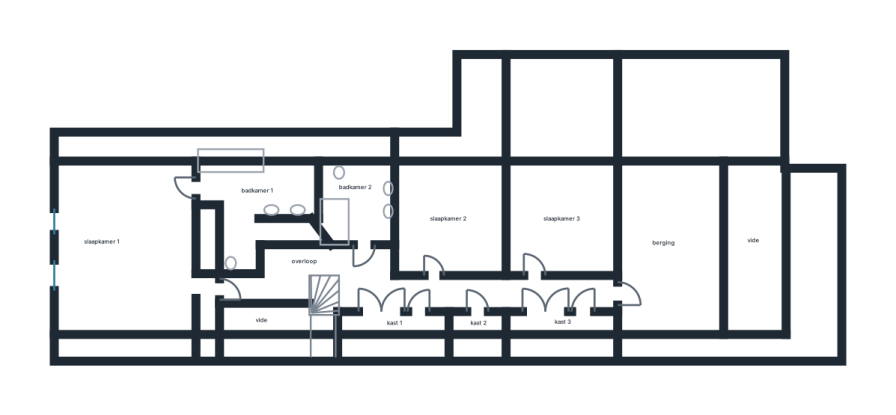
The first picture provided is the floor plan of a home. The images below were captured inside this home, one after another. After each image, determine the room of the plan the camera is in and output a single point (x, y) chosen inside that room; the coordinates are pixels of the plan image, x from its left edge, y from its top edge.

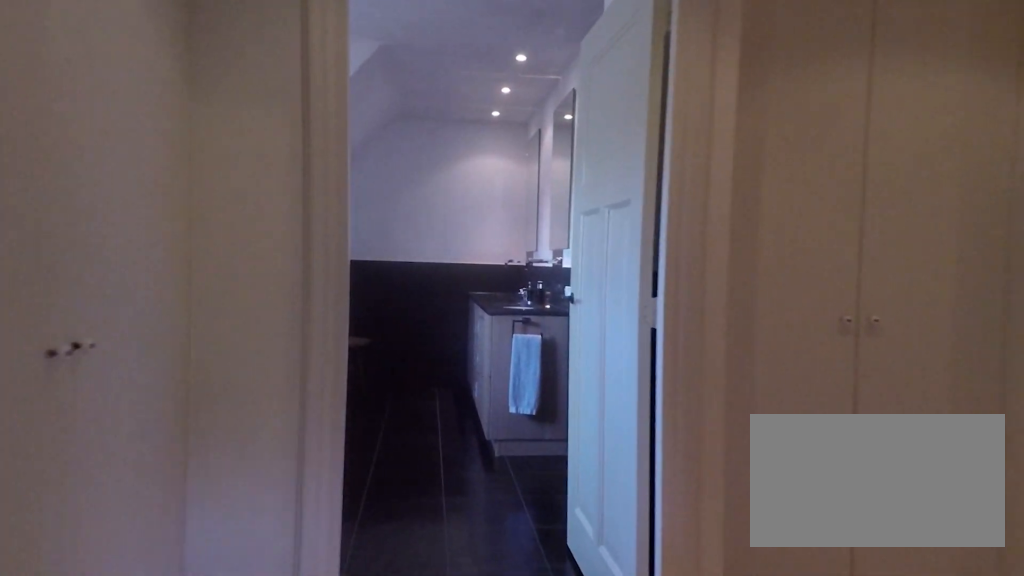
(133, 250)
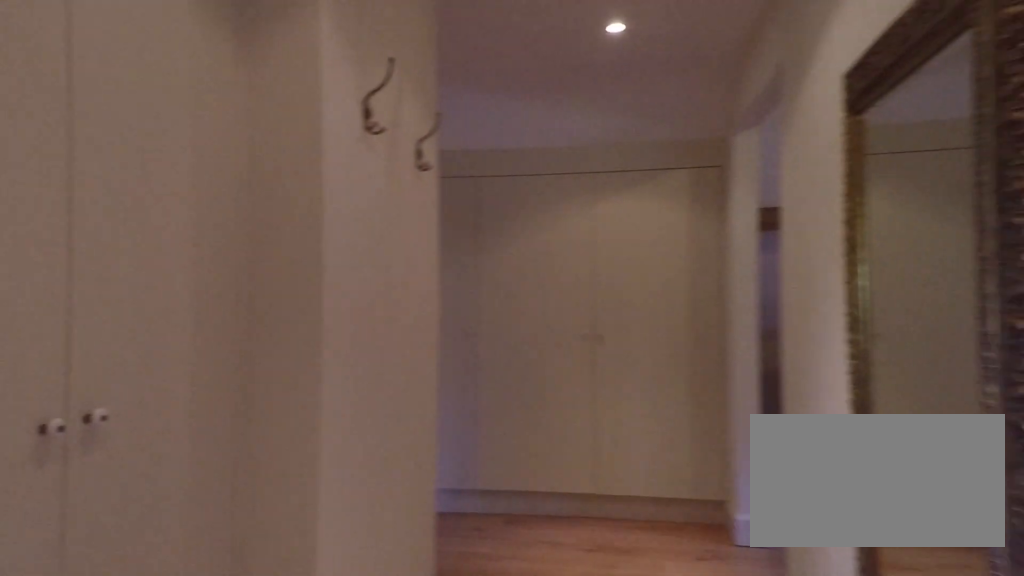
(133, 250)
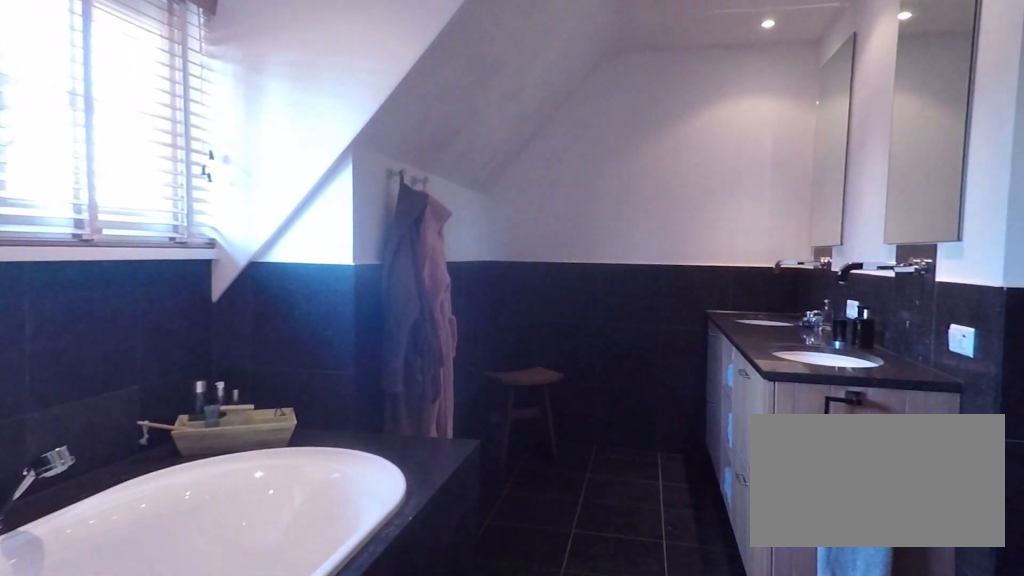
(258, 199)
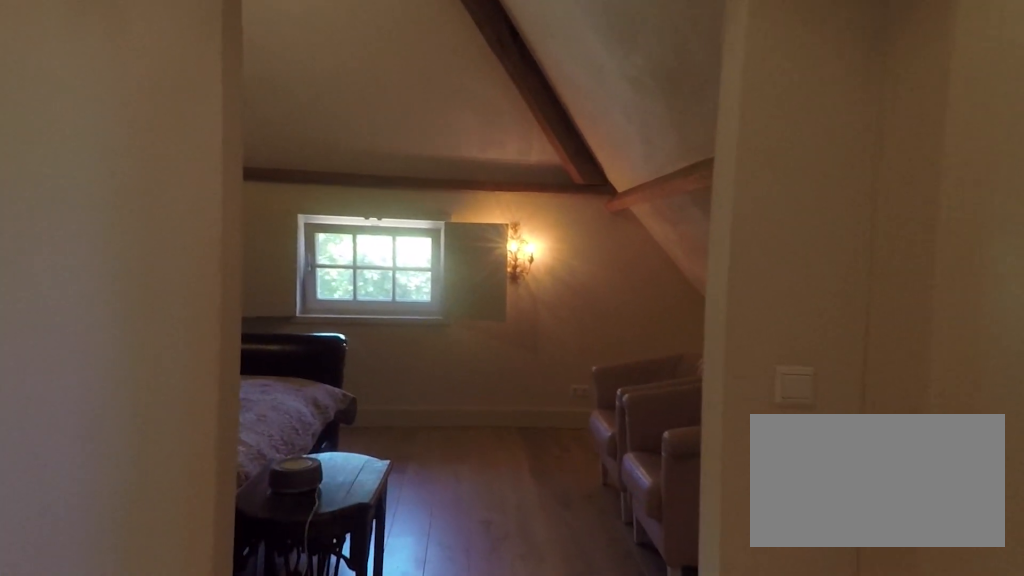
(133, 250)
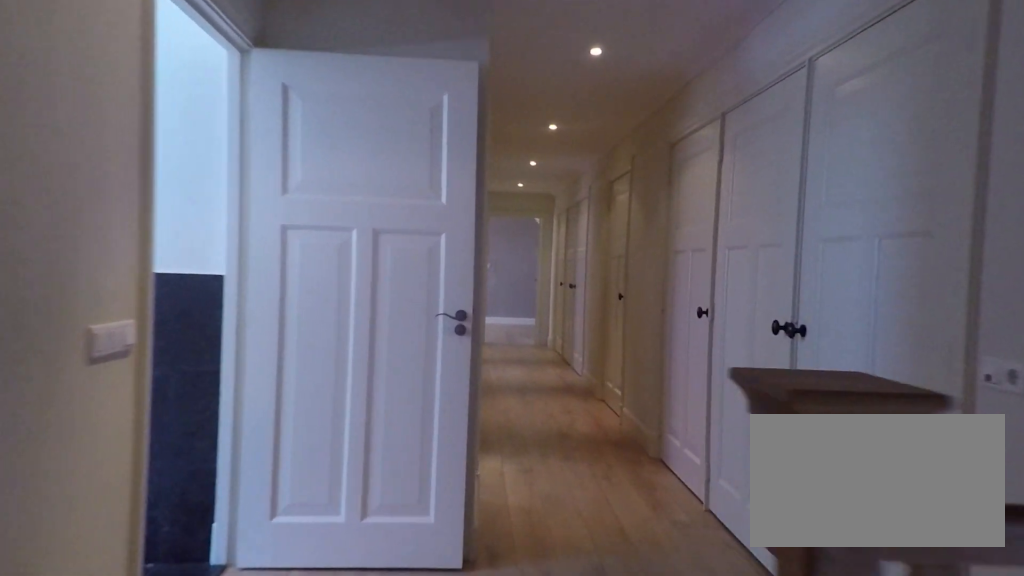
(400, 284)
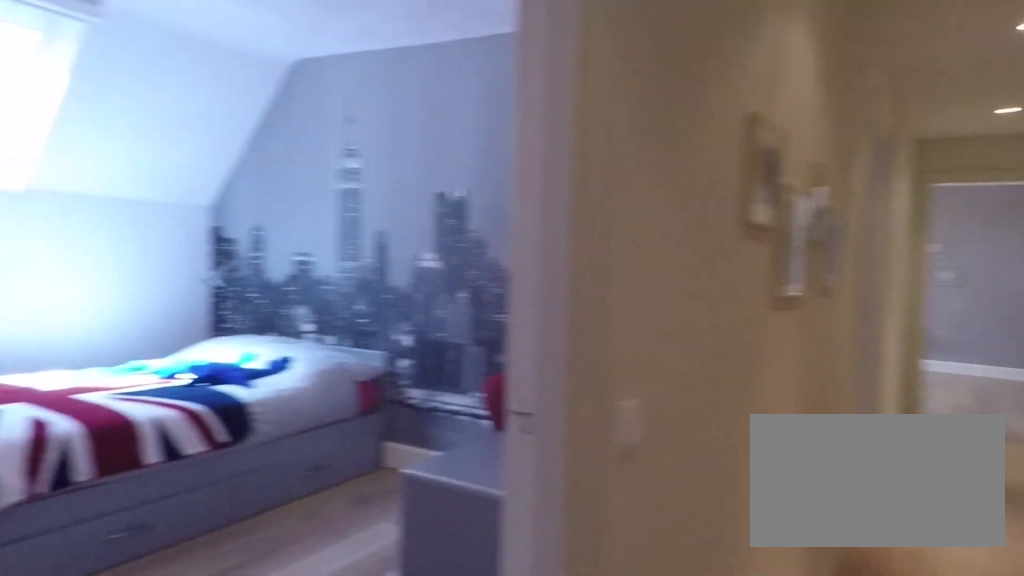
(400, 284)
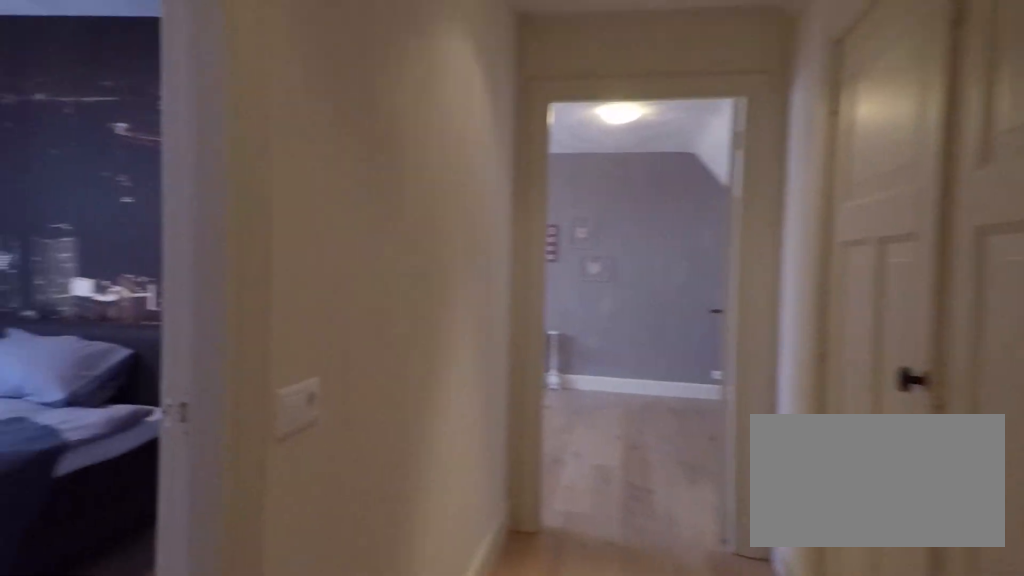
(400, 284)
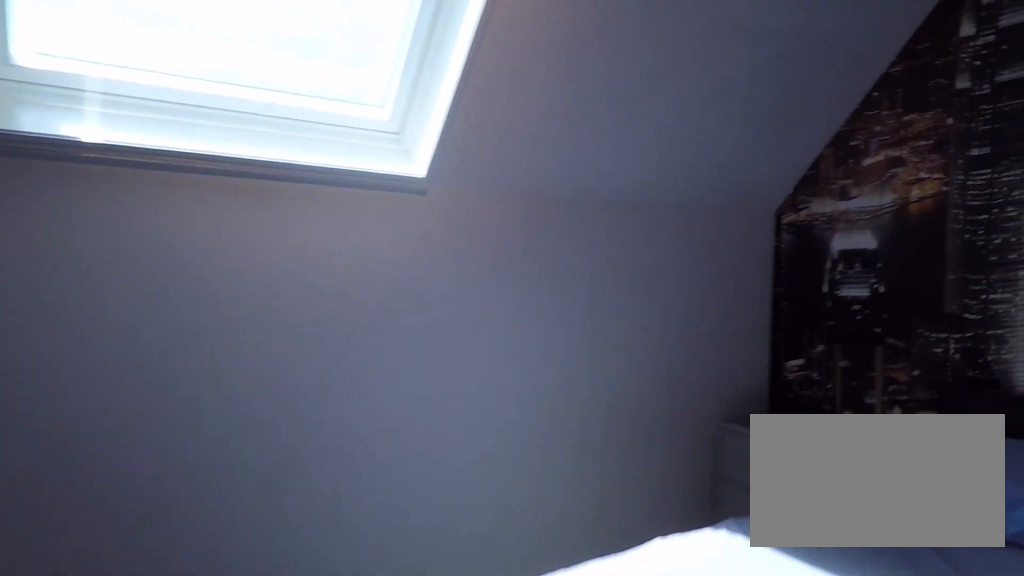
(562, 218)
